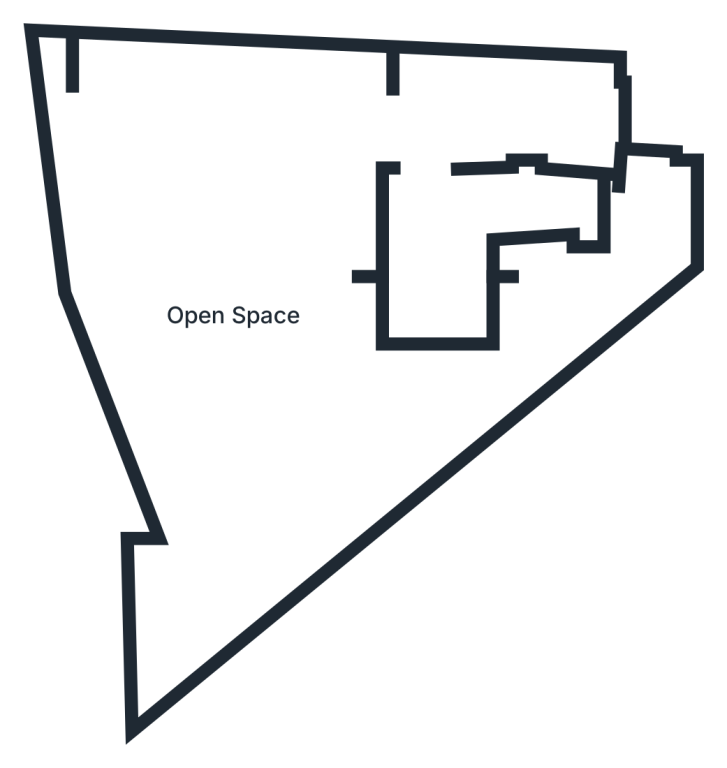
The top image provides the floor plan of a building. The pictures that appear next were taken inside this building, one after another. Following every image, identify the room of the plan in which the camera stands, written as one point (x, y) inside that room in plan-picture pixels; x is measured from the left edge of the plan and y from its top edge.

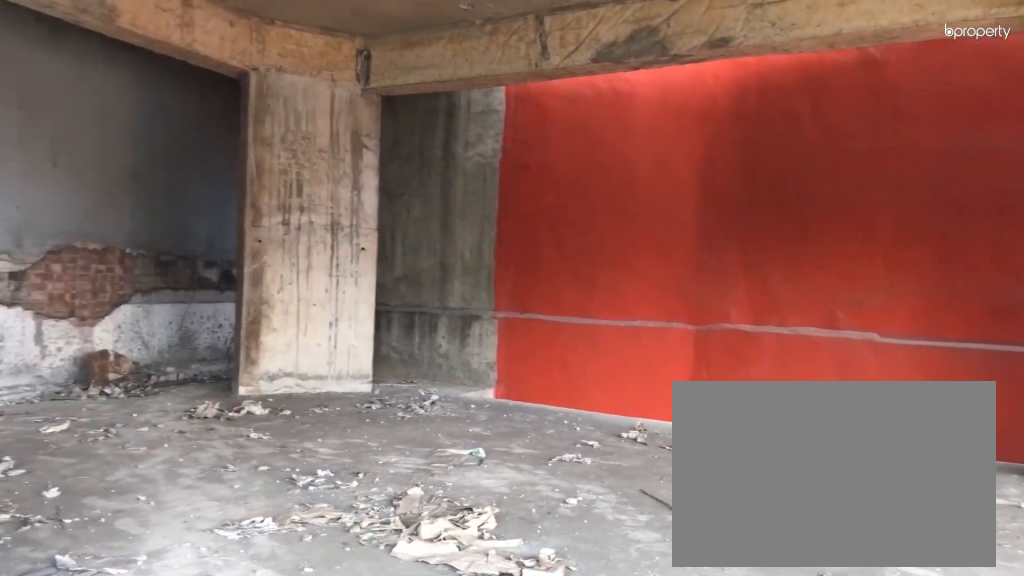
(286, 125)
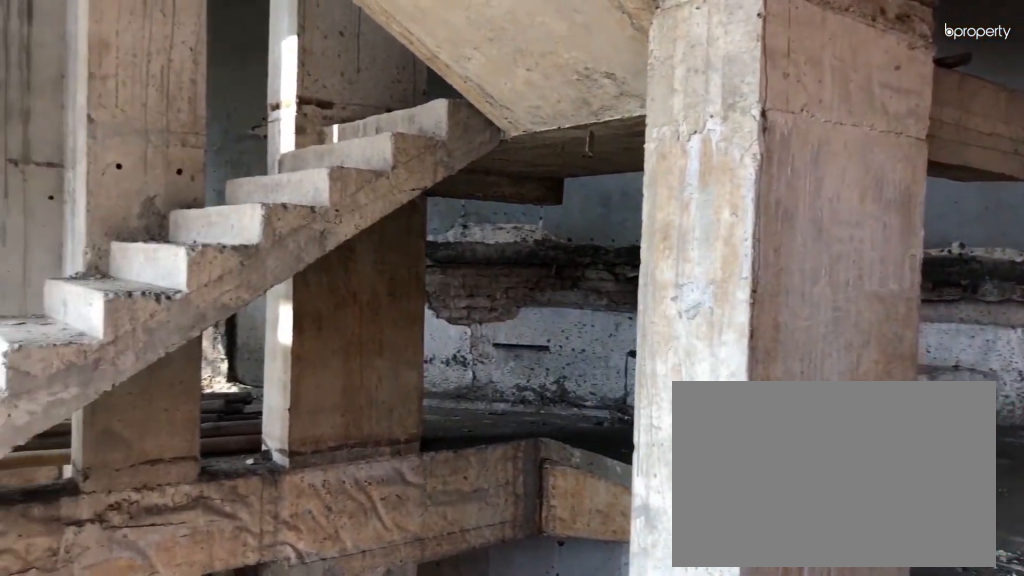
(286, 126)
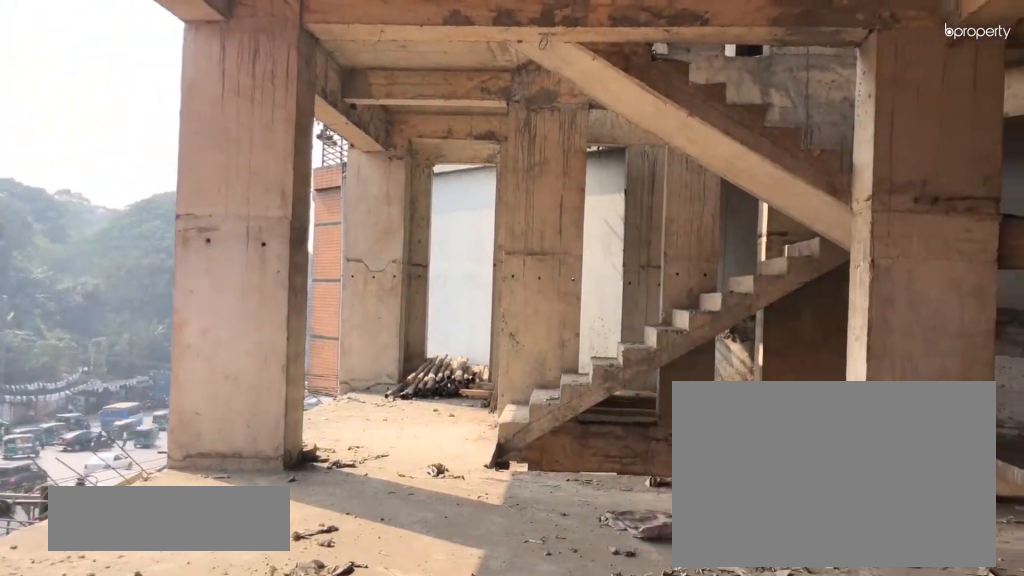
(122, 141)
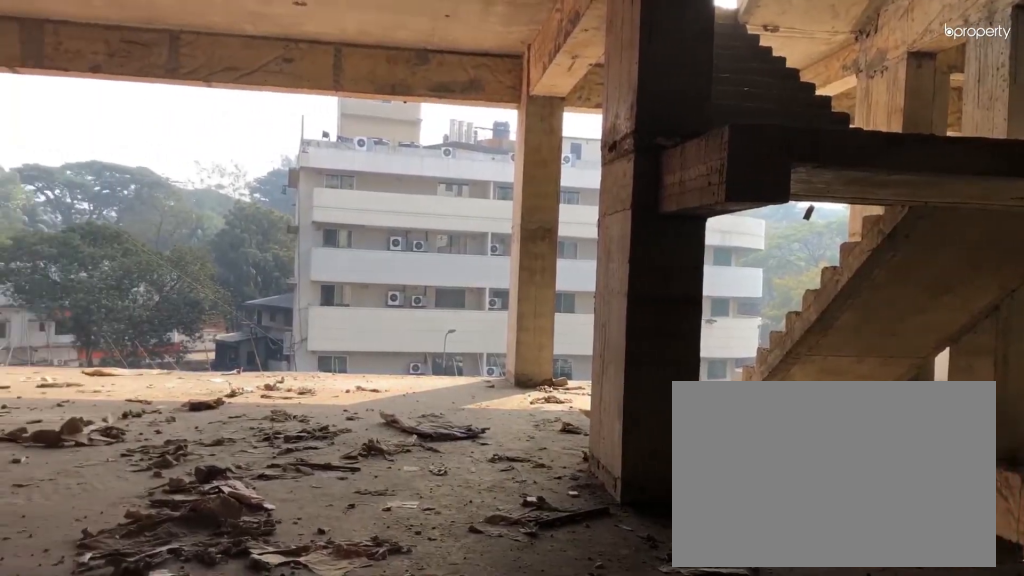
(243, 452)
